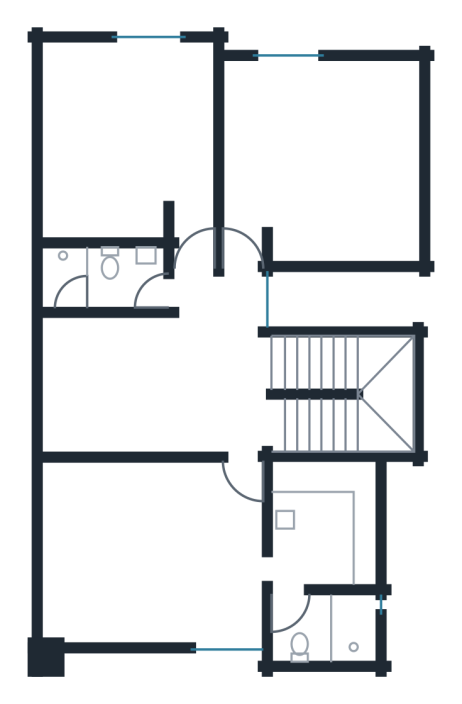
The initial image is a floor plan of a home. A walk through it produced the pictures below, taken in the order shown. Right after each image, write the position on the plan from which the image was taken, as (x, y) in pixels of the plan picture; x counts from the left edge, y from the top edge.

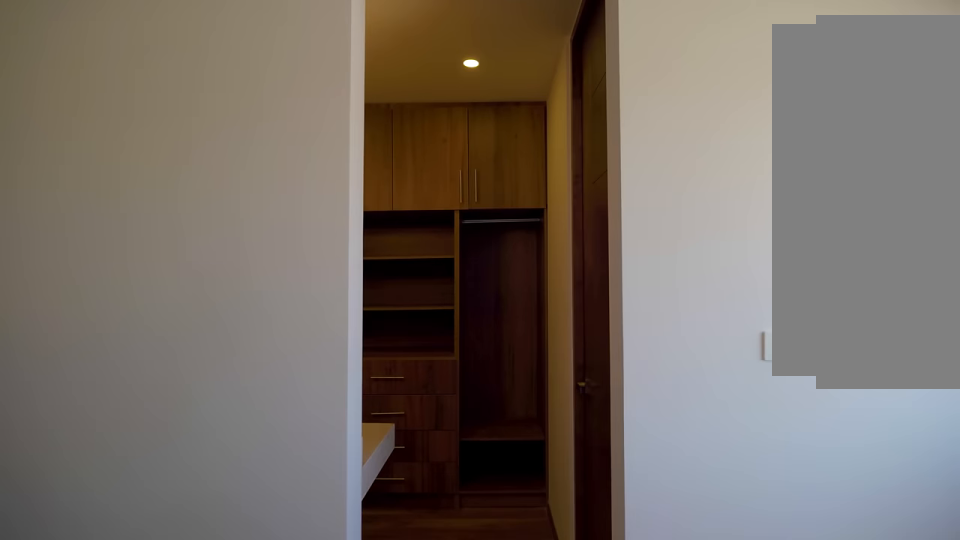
(214, 590)
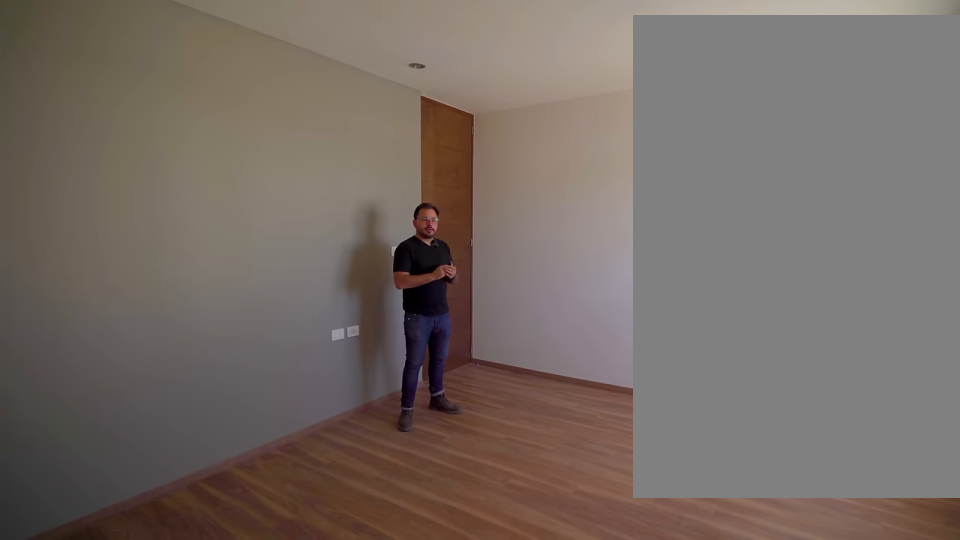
(69, 618)
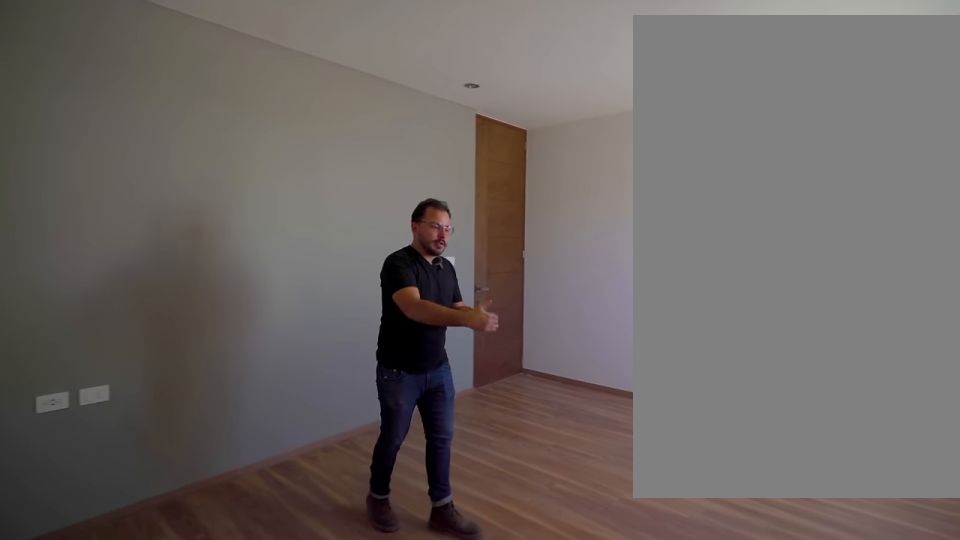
(69, 618)
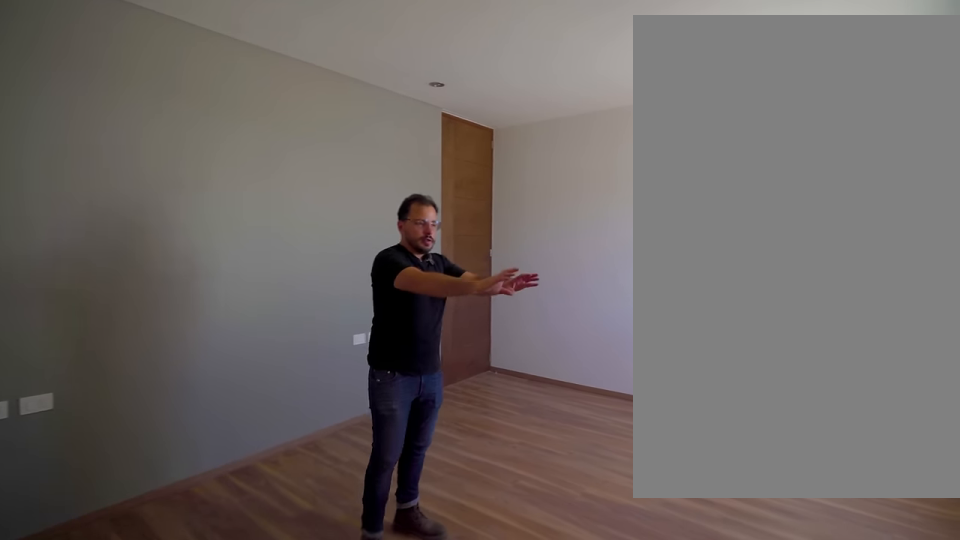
(68, 617)
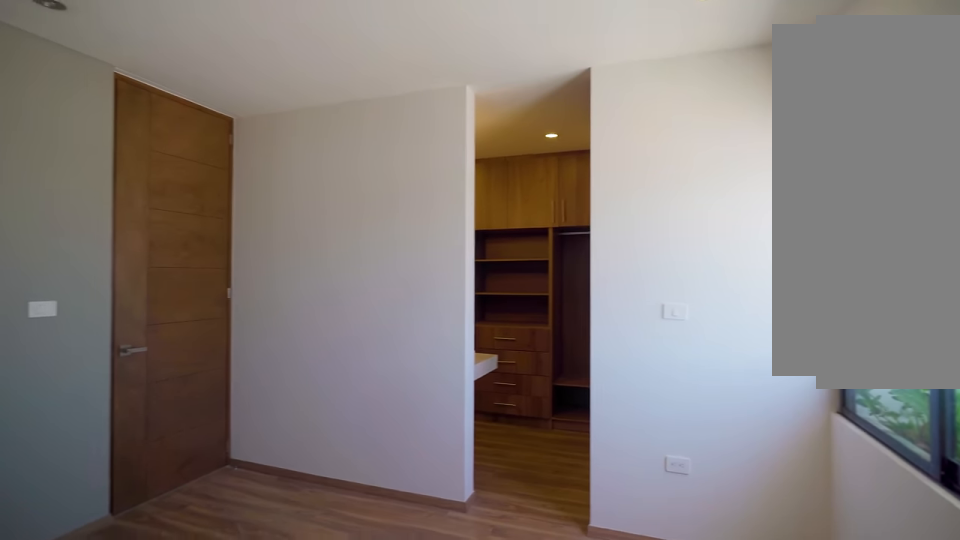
(116, 613)
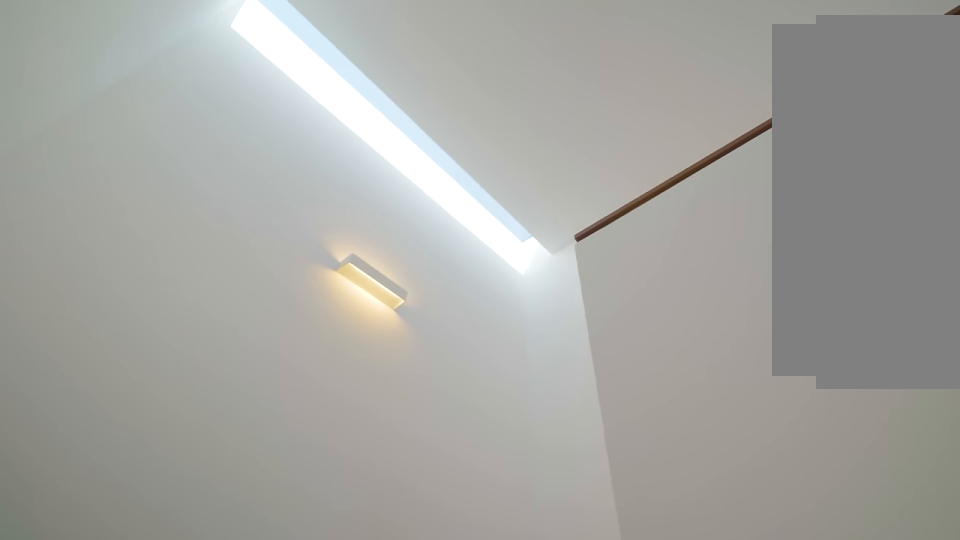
(363, 365)
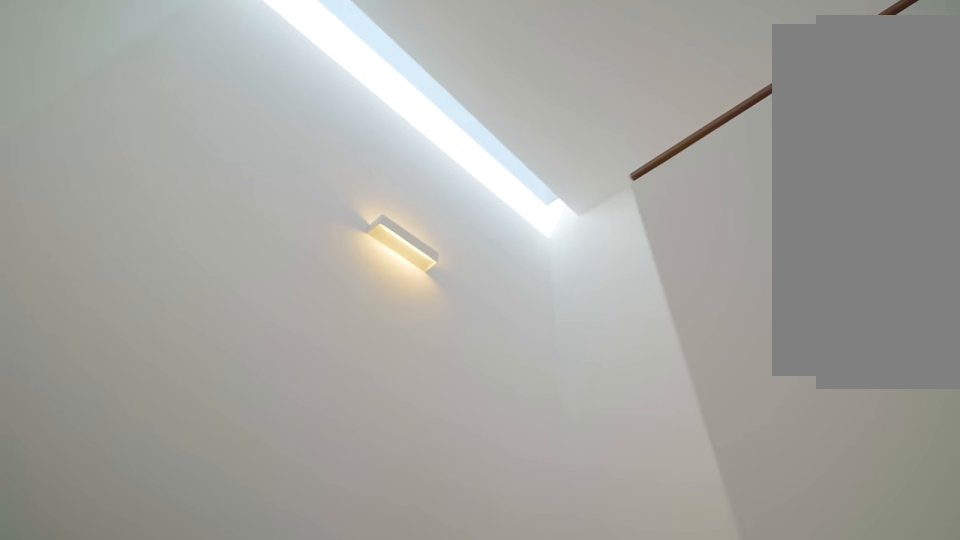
(340, 359)
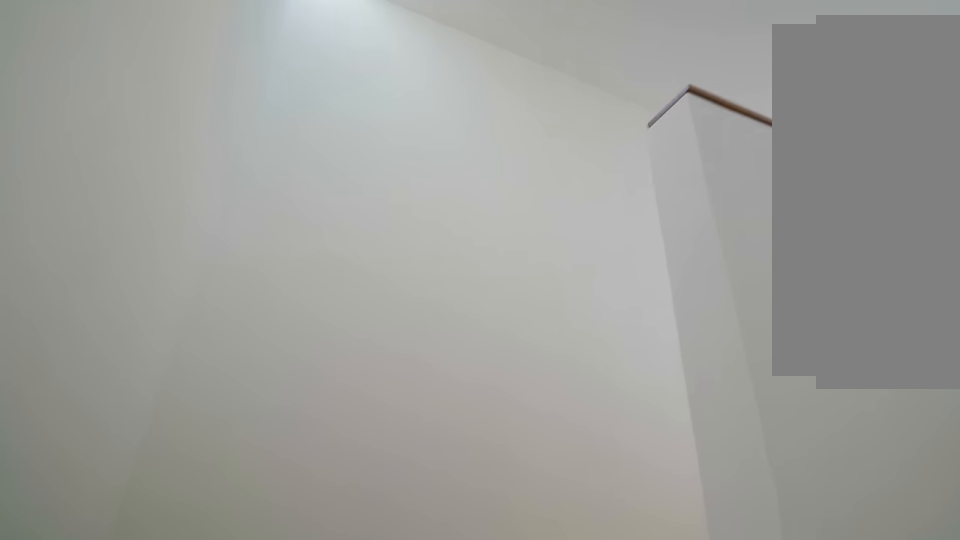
(377, 365)
